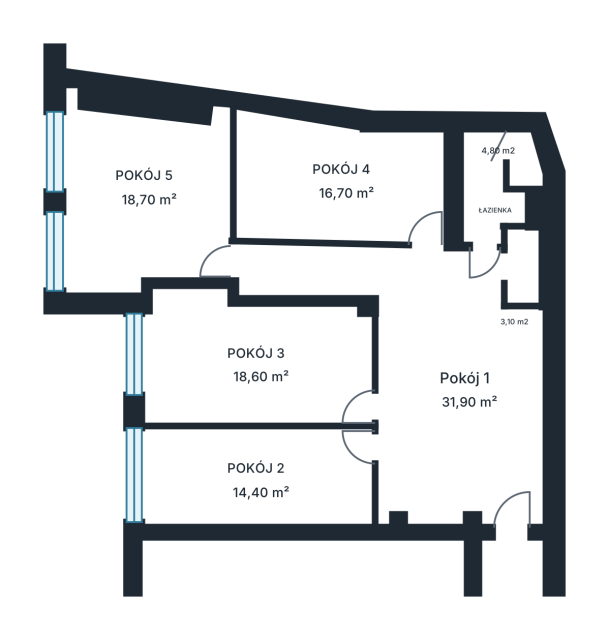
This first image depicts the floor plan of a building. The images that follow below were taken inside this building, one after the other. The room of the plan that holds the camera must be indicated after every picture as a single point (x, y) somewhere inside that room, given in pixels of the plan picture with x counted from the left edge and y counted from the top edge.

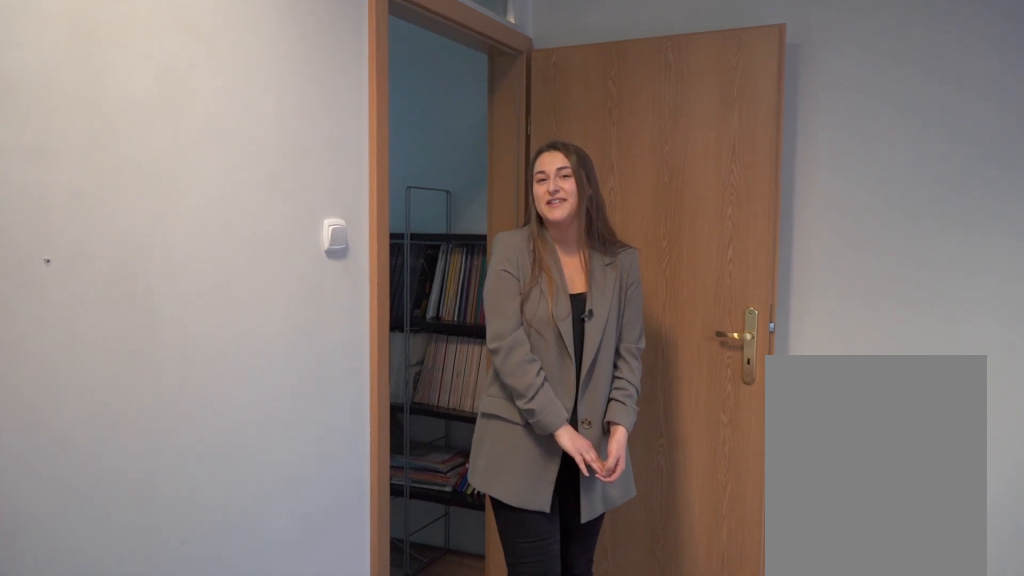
(140, 198)
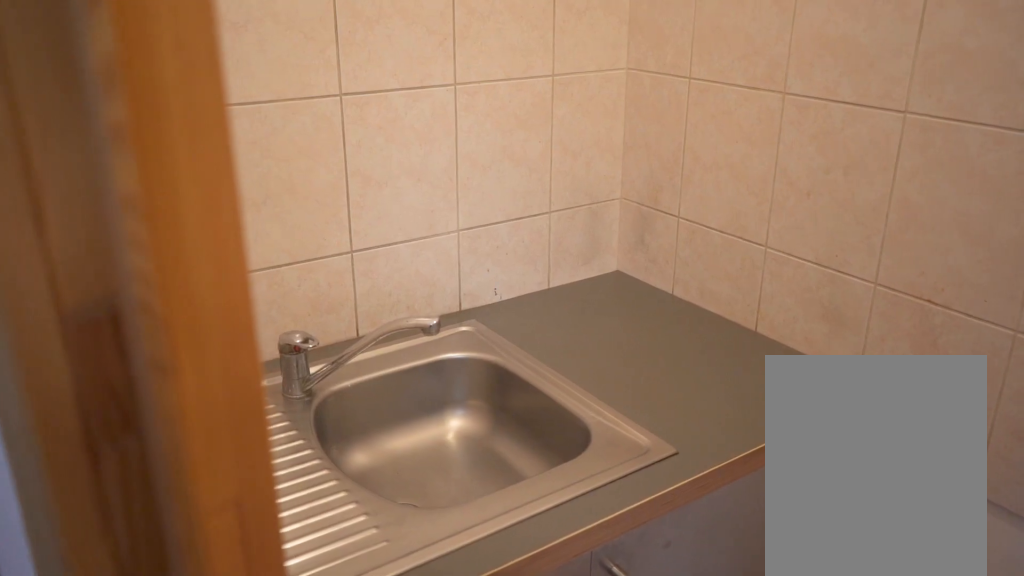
(524, 266)
